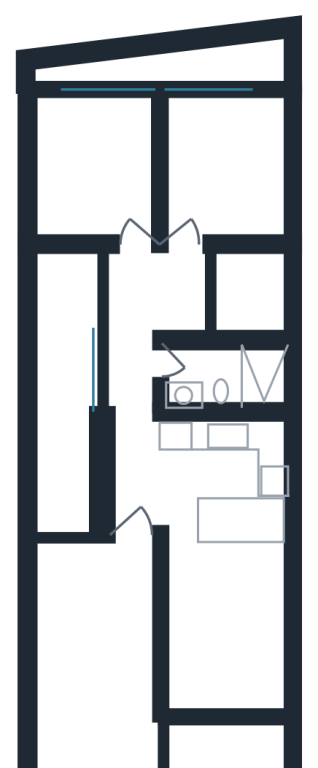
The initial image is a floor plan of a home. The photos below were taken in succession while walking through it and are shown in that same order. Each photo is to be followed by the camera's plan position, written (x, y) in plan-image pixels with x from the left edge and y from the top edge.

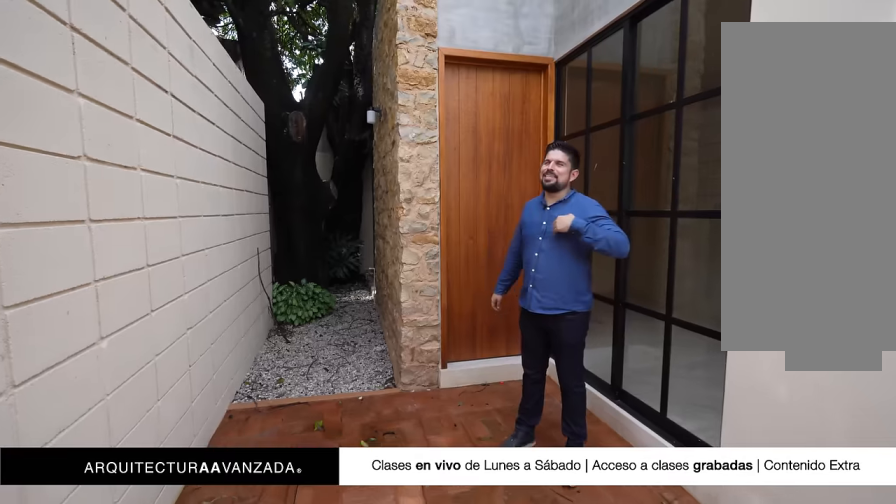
(90, 663)
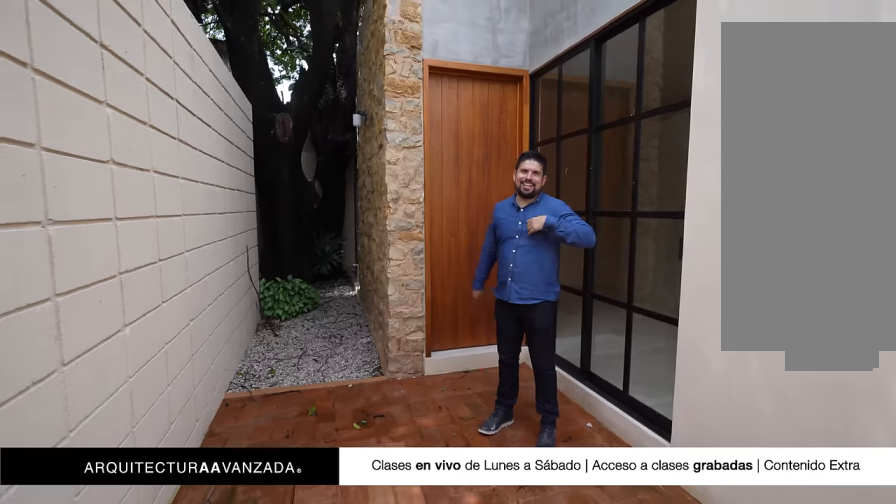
(90, 663)
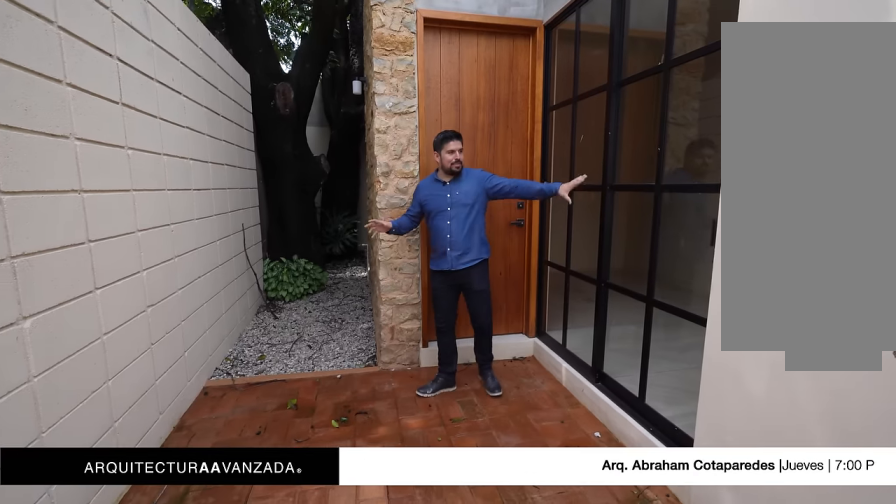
(90, 662)
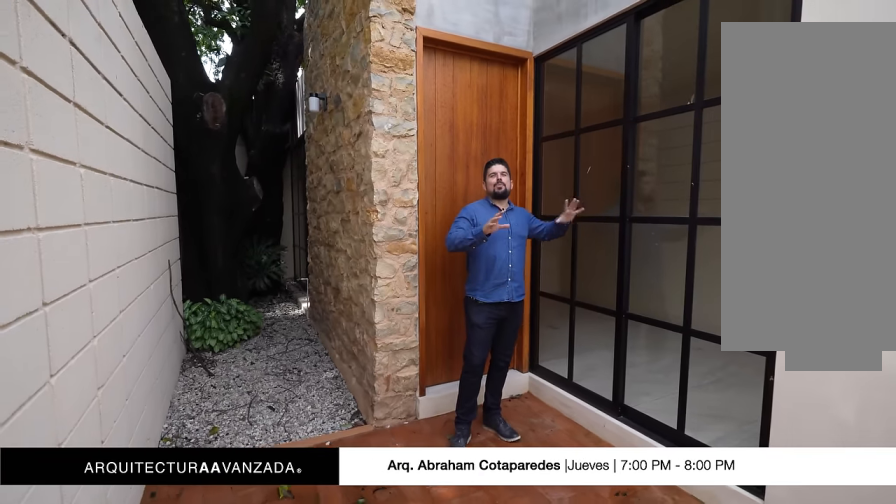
(90, 662)
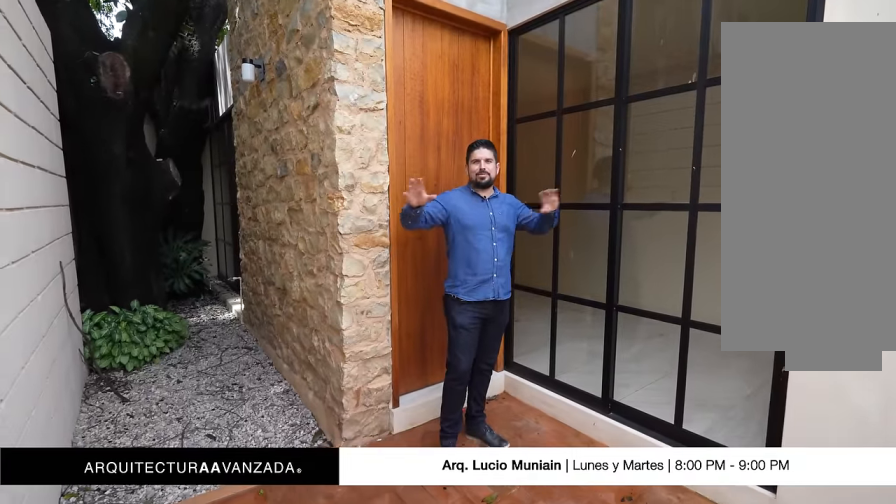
(89, 663)
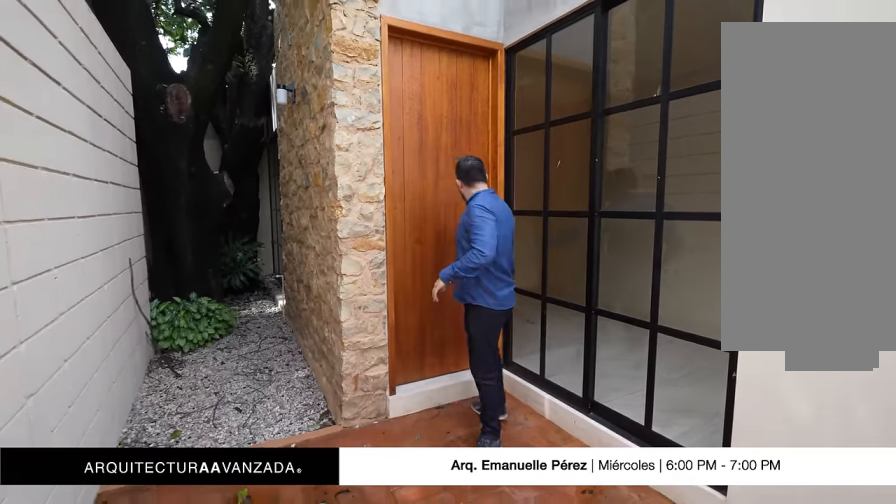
(90, 663)
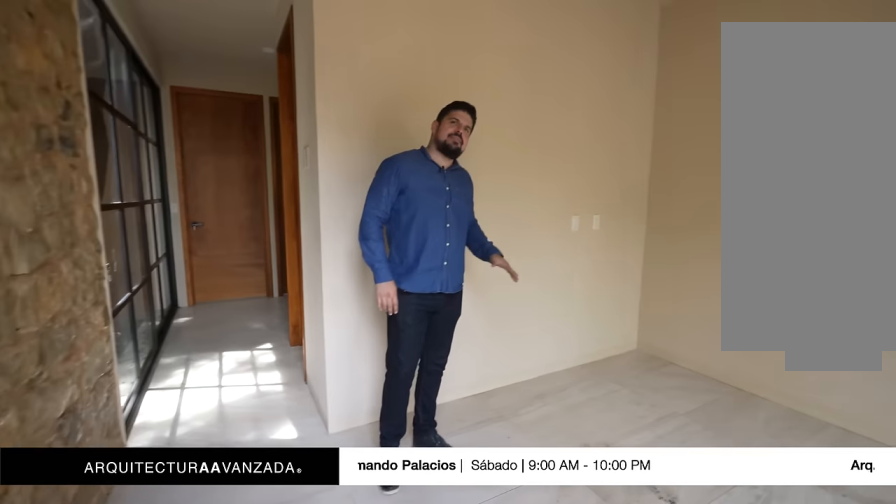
(137, 528)
